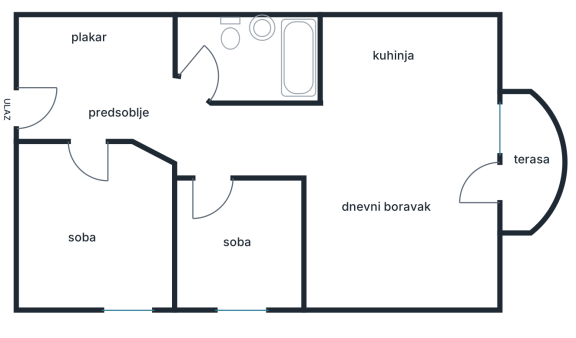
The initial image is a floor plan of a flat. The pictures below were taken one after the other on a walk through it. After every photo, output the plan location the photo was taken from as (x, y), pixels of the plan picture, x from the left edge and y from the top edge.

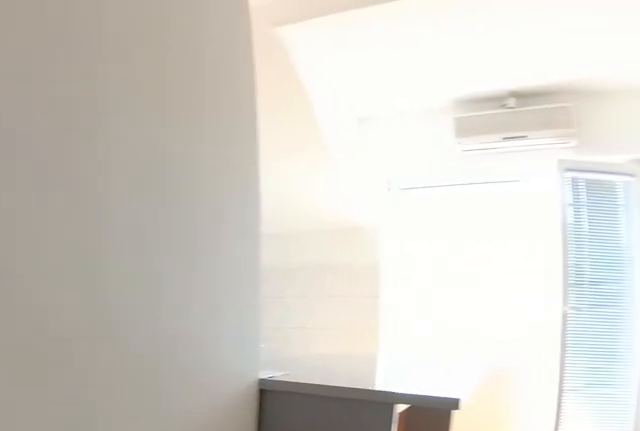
(213, 161)
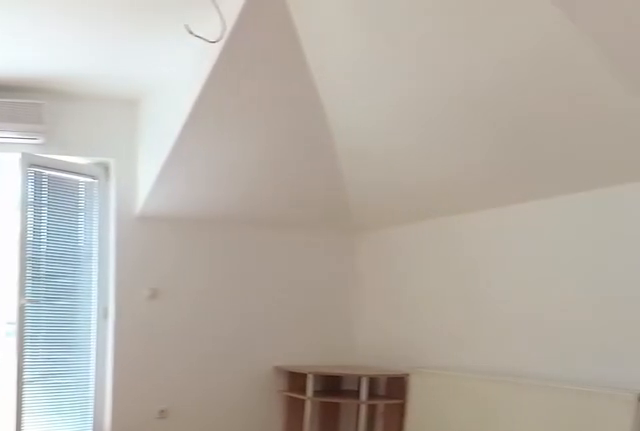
(254, 144)
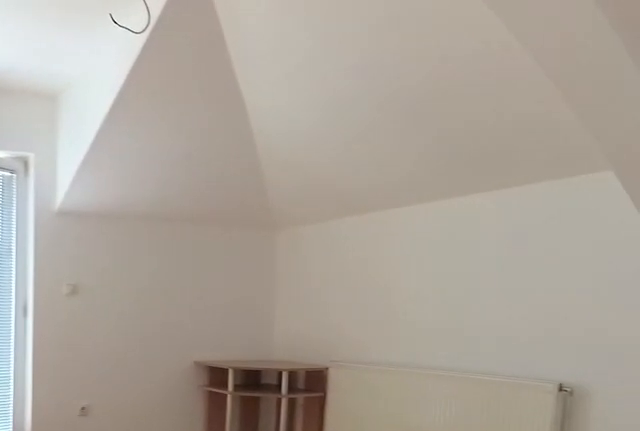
(263, 144)
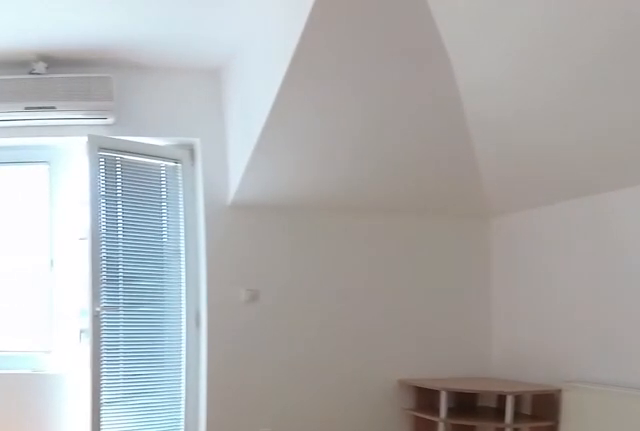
(303, 165)
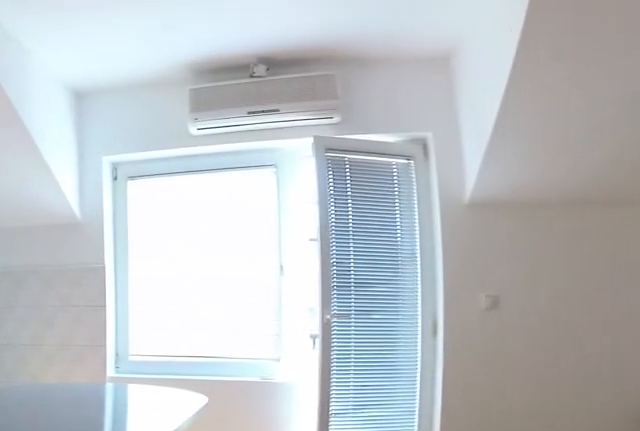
(303, 169)
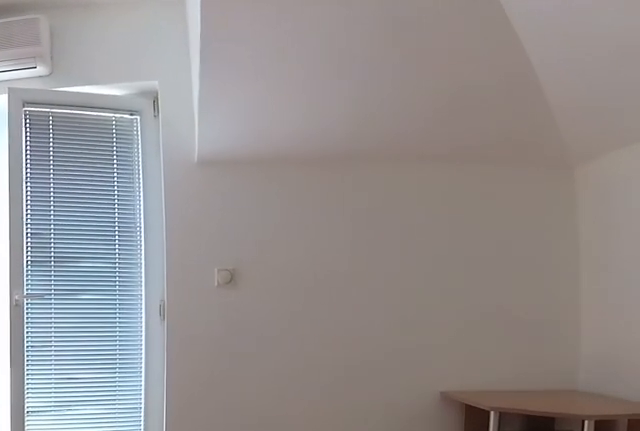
(366, 204)
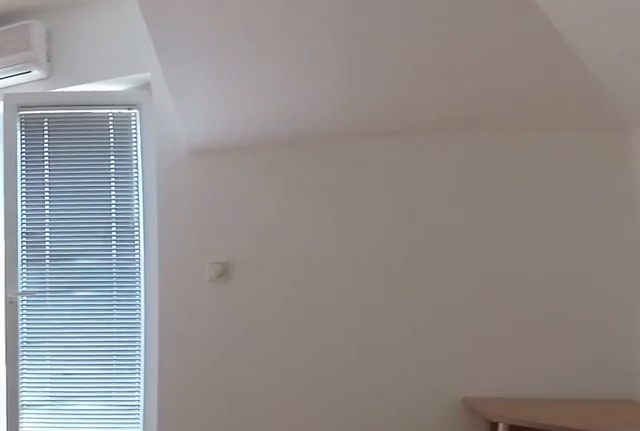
(367, 224)
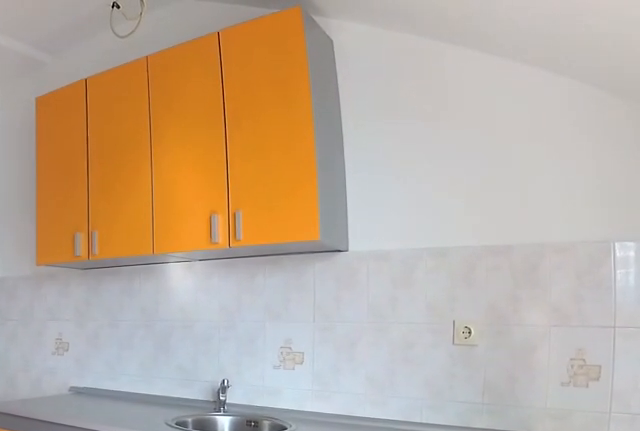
(467, 135)
